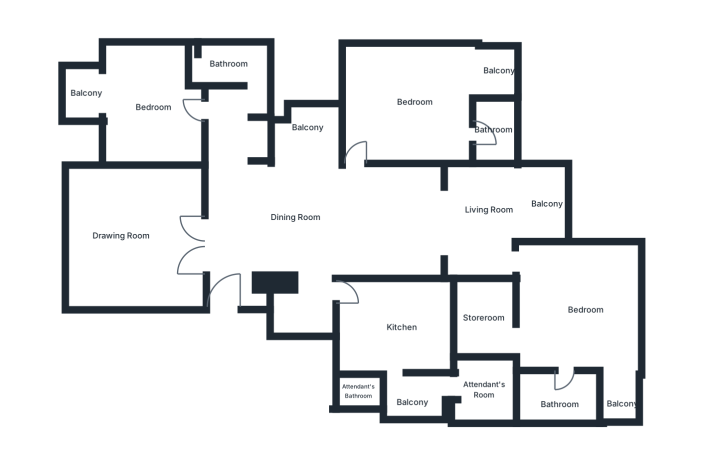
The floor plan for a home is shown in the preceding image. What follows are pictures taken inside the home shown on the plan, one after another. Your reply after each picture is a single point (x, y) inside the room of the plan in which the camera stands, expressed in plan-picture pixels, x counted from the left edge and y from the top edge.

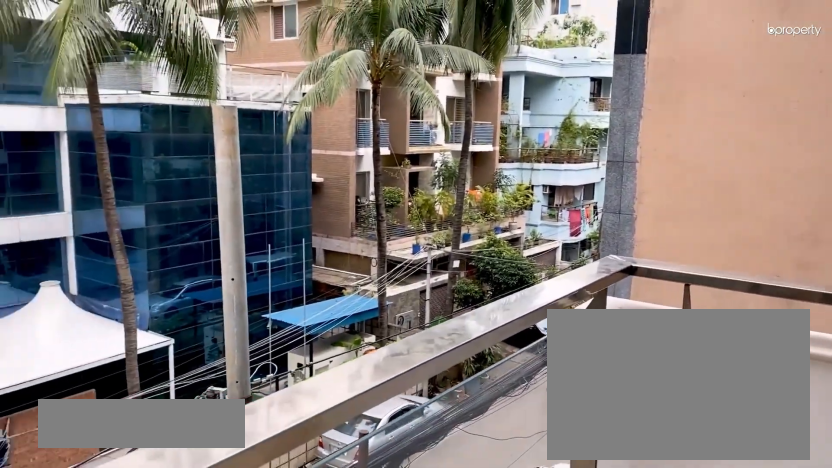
(613, 399)
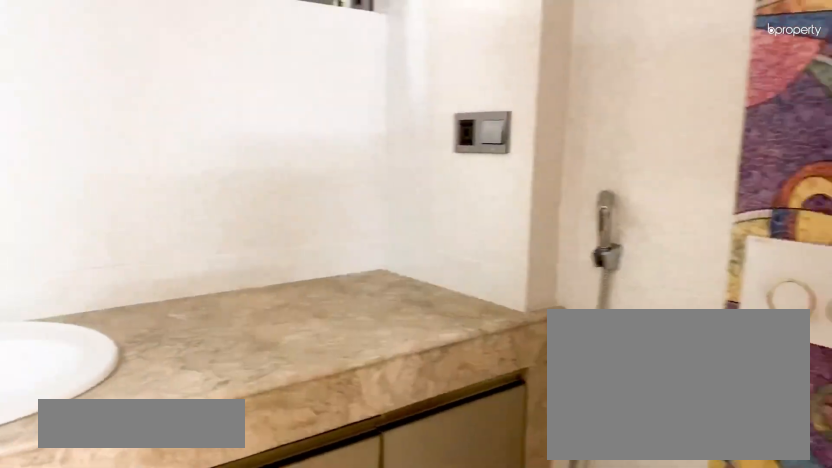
(548, 400)
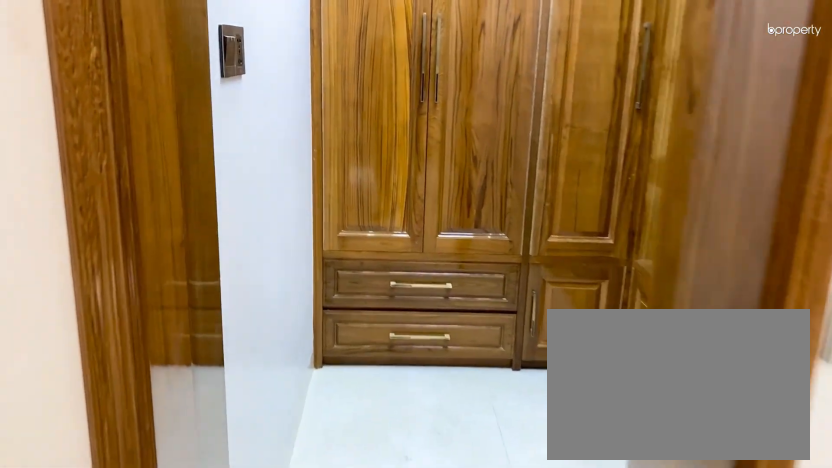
(506, 338)
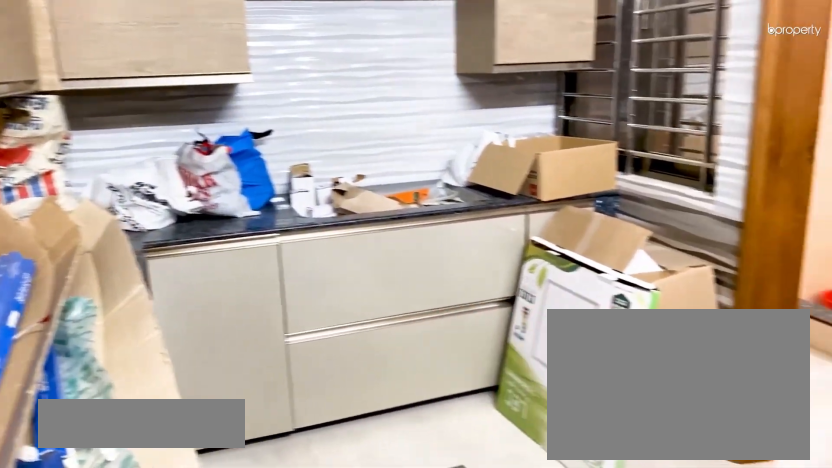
(396, 331)
